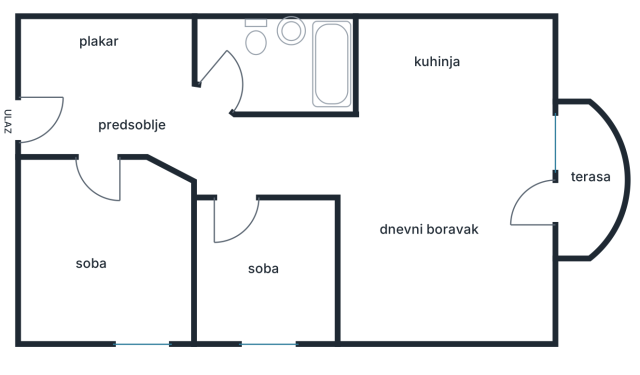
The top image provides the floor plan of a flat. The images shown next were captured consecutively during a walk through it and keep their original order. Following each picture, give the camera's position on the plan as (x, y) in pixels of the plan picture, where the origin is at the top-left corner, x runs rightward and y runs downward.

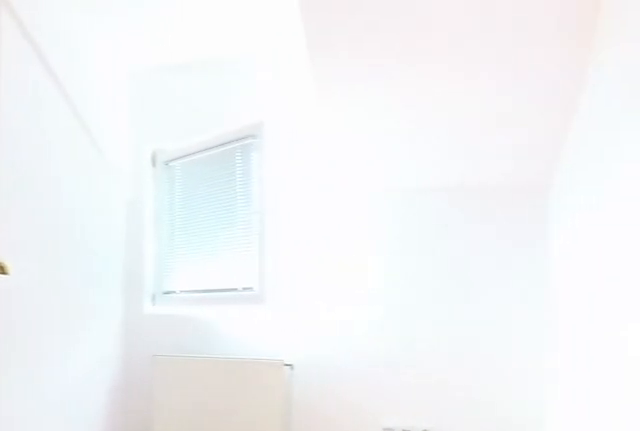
(93, 117)
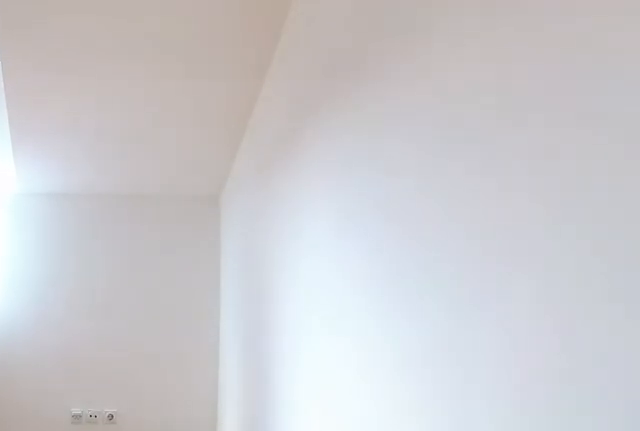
(99, 124)
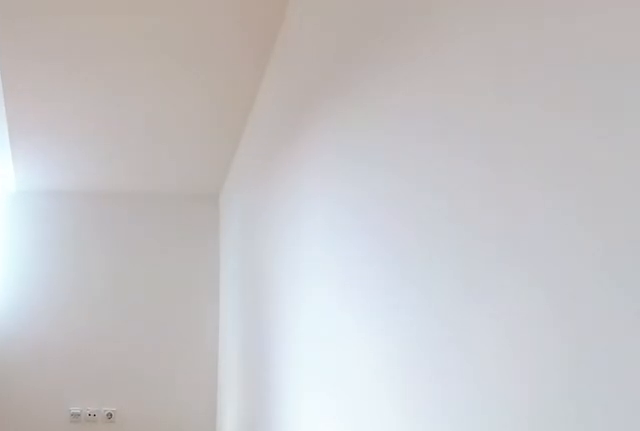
(98, 125)
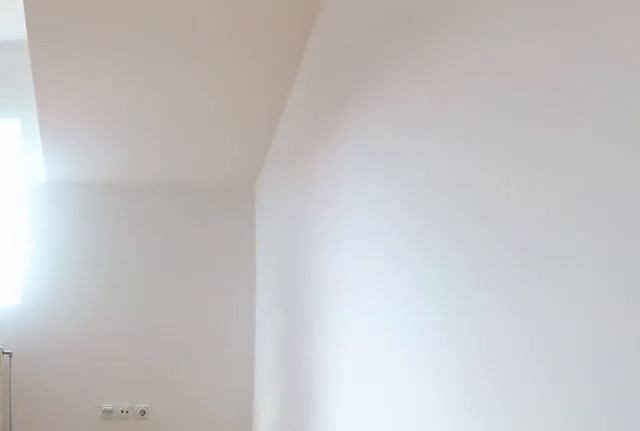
(94, 144)
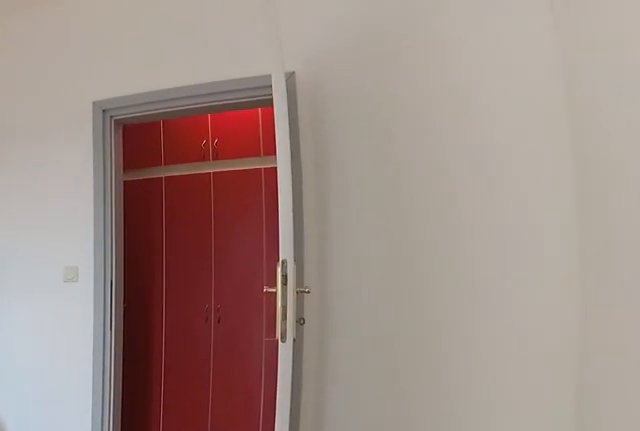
(126, 298)
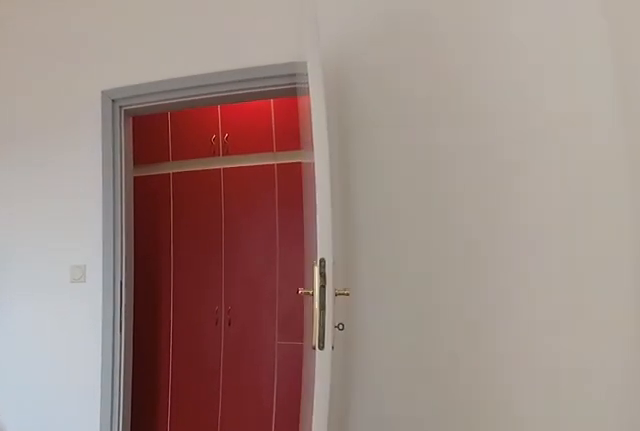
(123, 292)
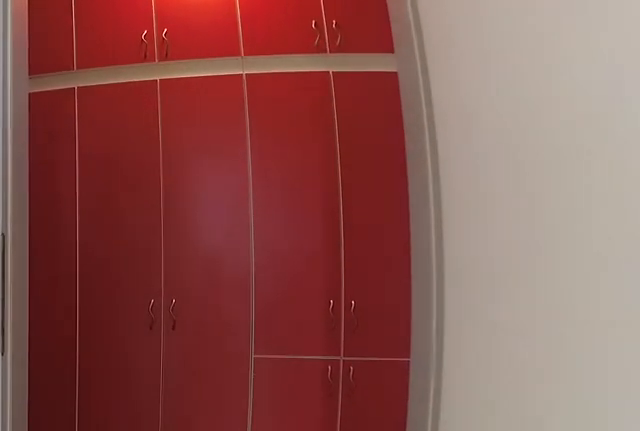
(109, 226)
